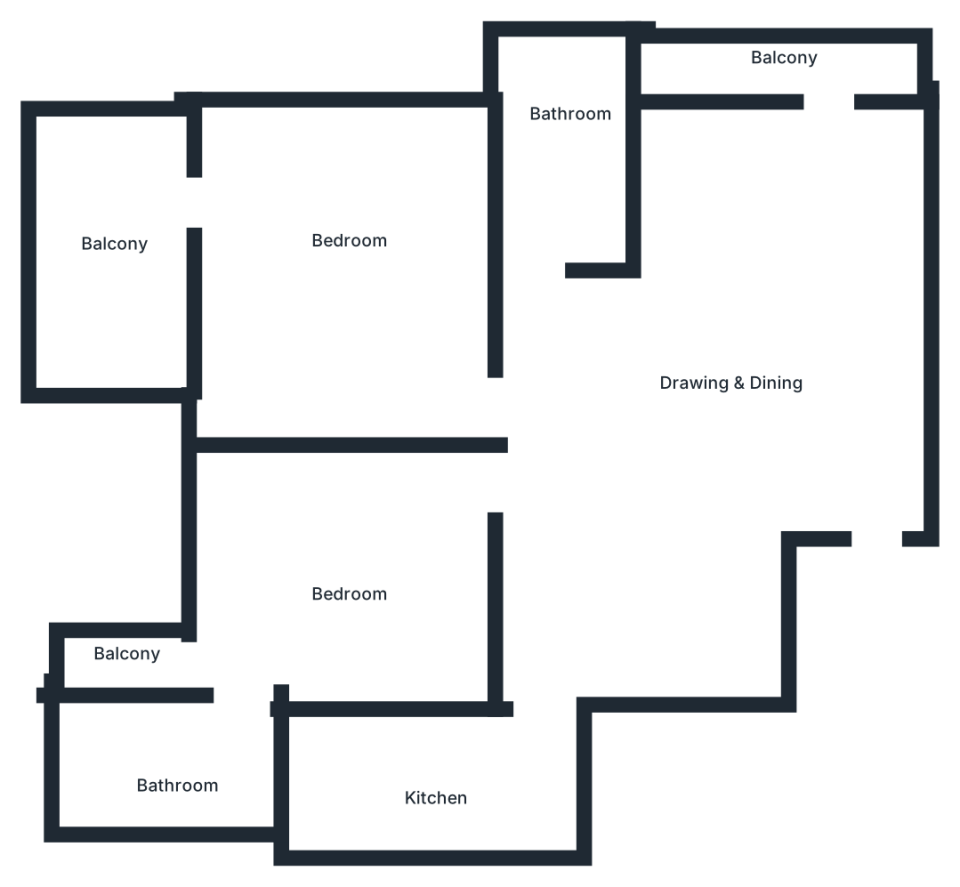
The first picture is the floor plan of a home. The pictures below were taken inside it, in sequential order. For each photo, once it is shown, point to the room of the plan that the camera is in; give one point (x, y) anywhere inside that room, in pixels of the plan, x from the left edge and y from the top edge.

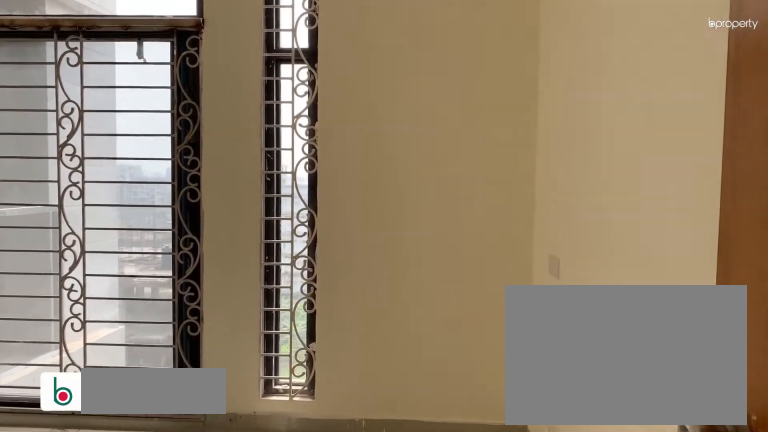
(354, 561)
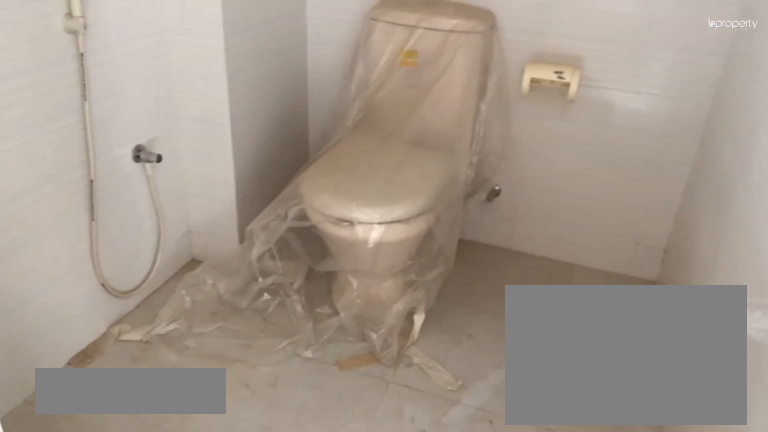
(172, 767)
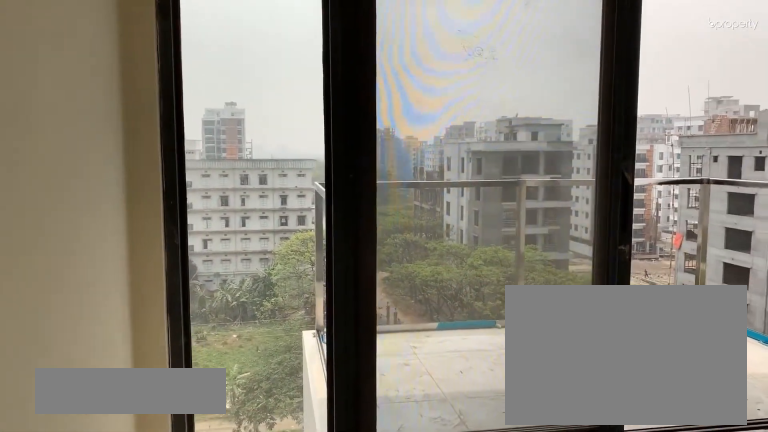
(348, 249)
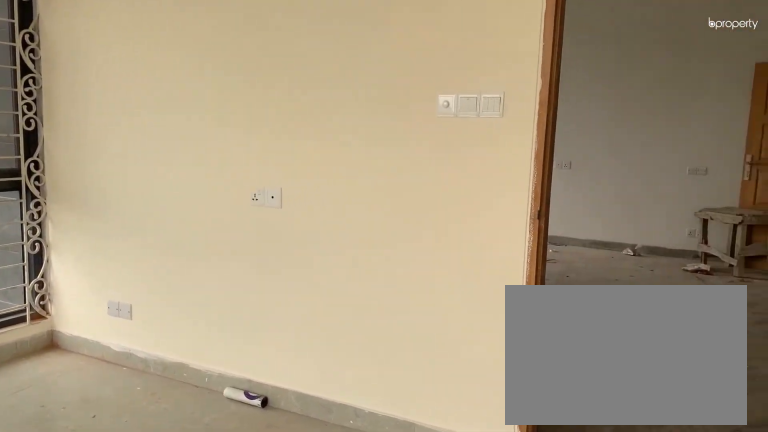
(348, 249)
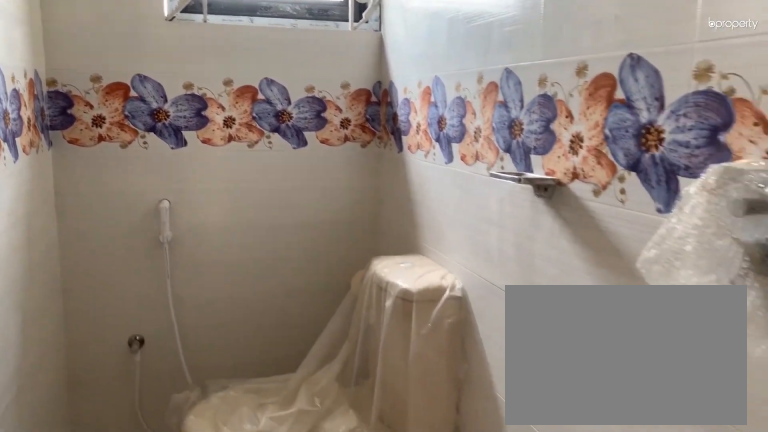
(561, 136)
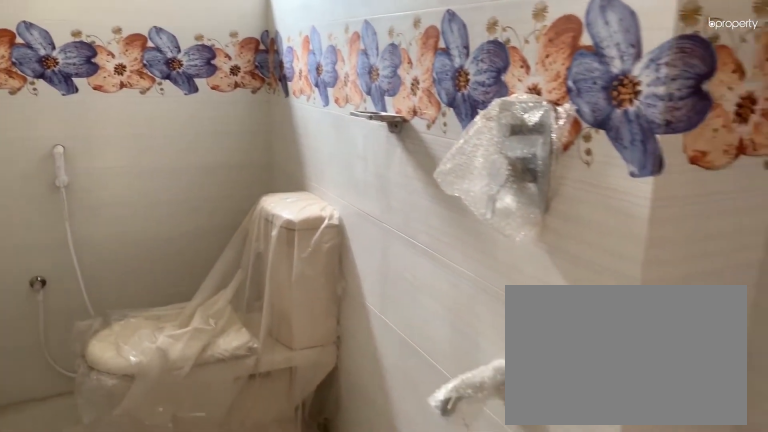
(561, 136)
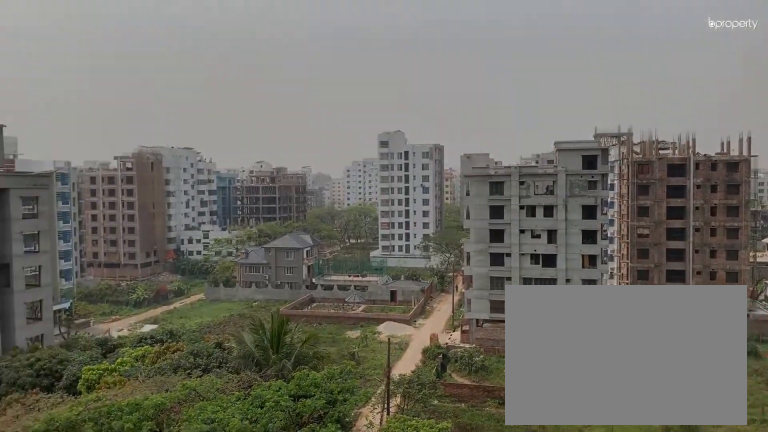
(786, 85)
